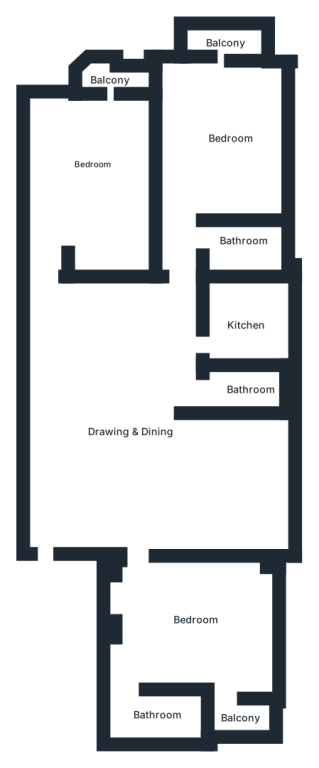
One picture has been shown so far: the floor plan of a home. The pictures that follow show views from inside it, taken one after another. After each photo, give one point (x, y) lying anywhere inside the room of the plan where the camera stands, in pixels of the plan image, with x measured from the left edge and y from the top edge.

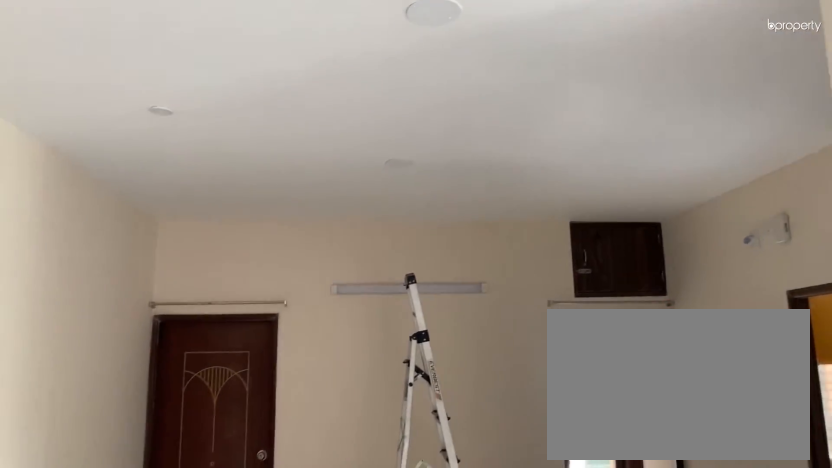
(138, 463)
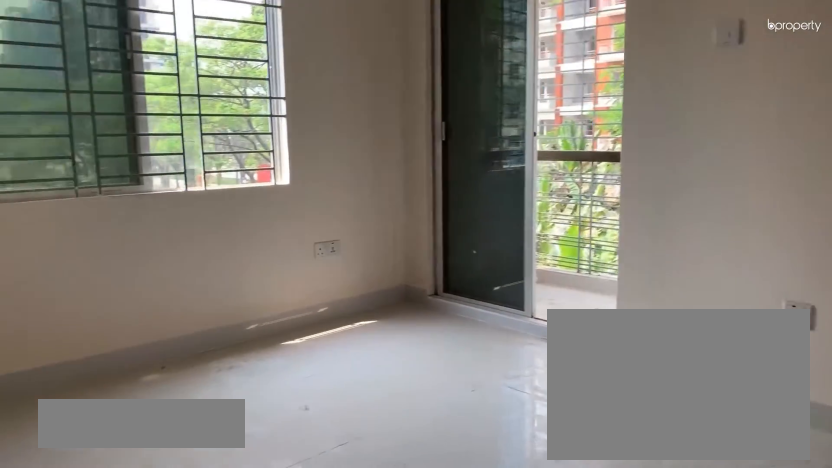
(192, 638)
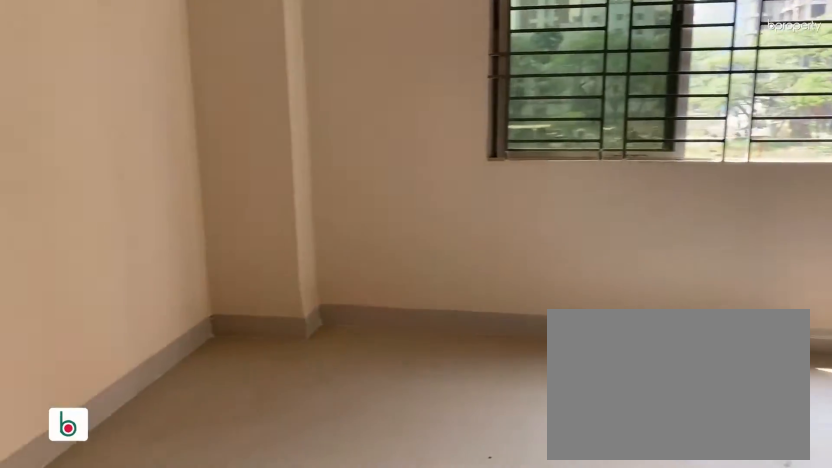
(192, 638)
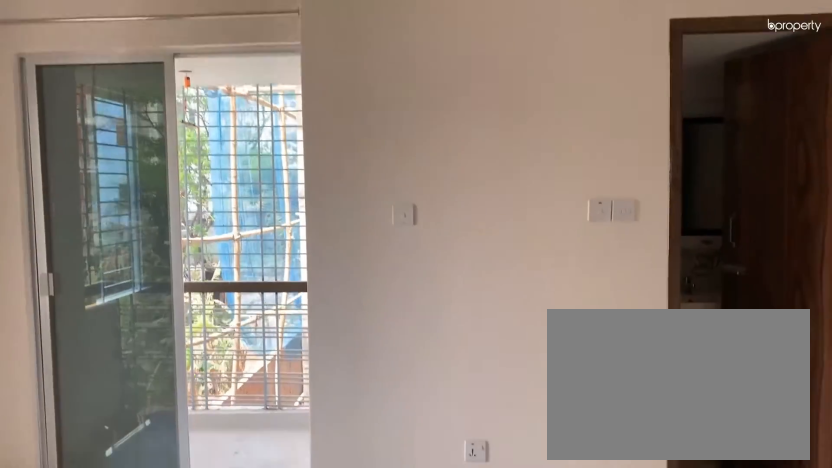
(192, 638)
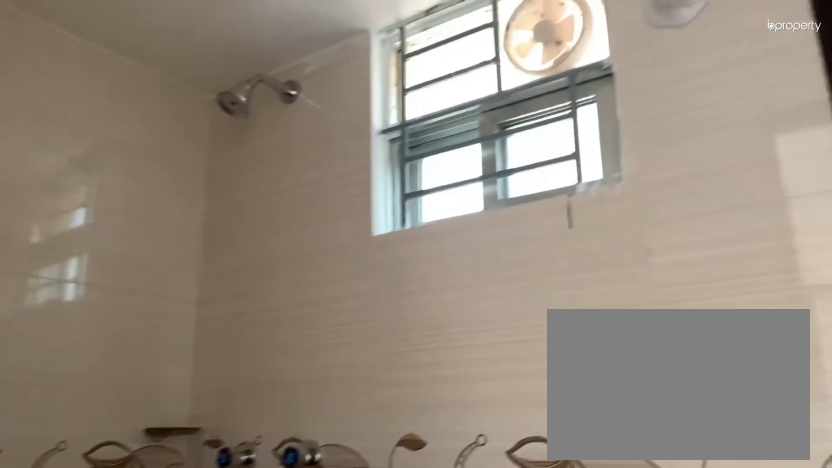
(153, 712)
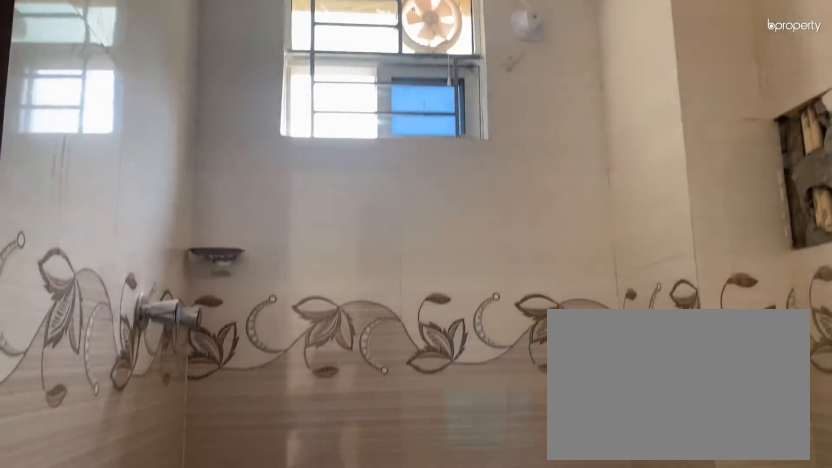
(240, 247)
